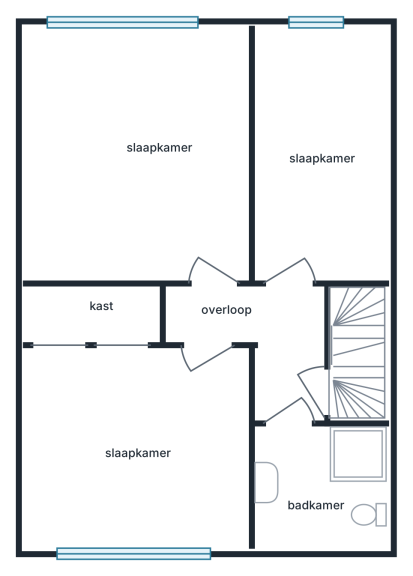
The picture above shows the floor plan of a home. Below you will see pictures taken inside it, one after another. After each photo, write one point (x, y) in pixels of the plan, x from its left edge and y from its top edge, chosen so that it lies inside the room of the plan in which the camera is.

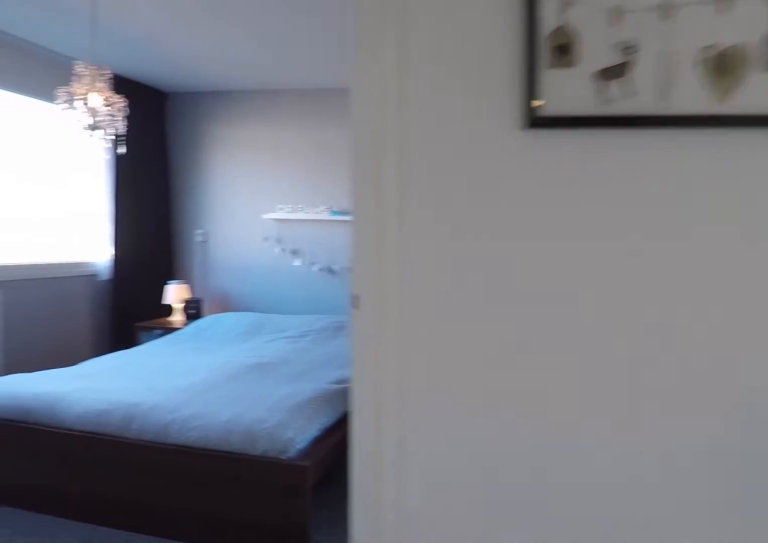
(317, 351)
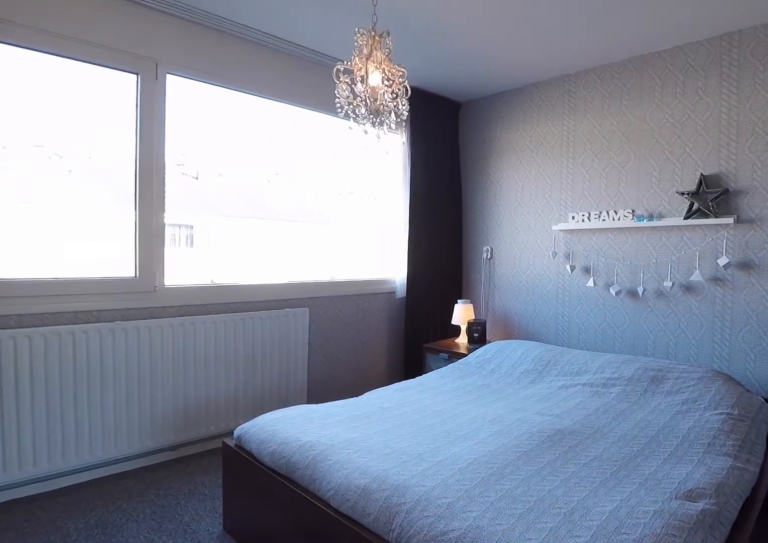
(244, 448)
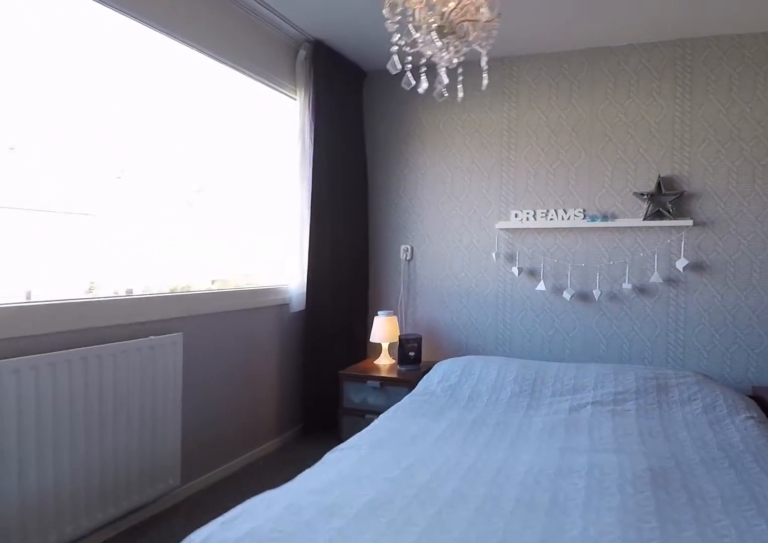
(244, 448)
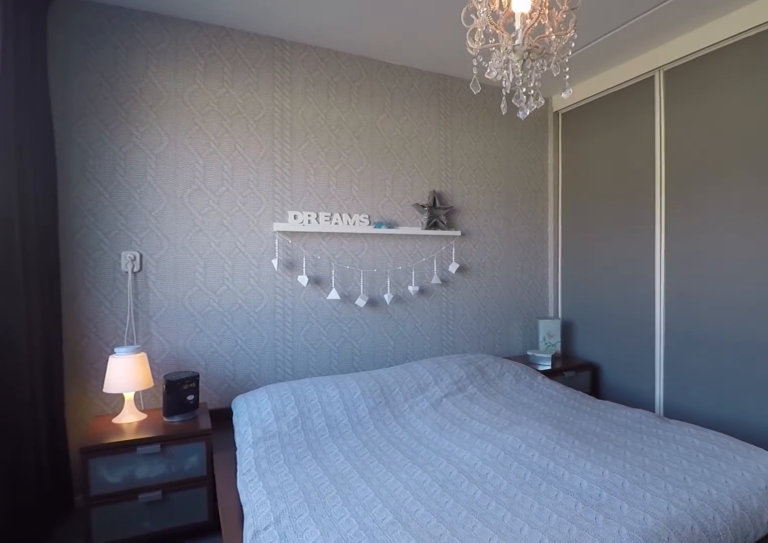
(244, 448)
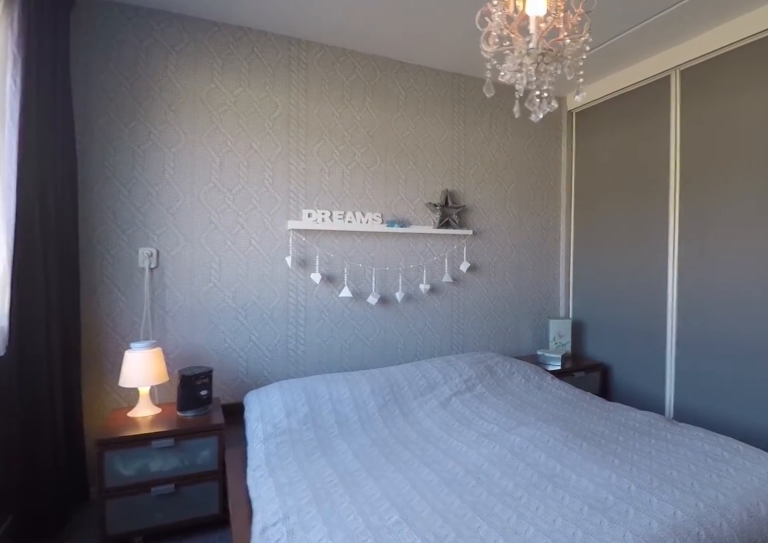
(244, 448)
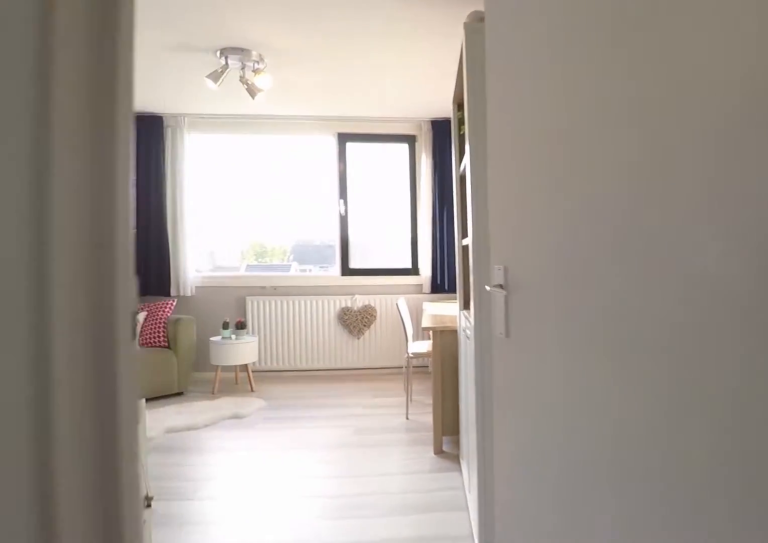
(317, 352)
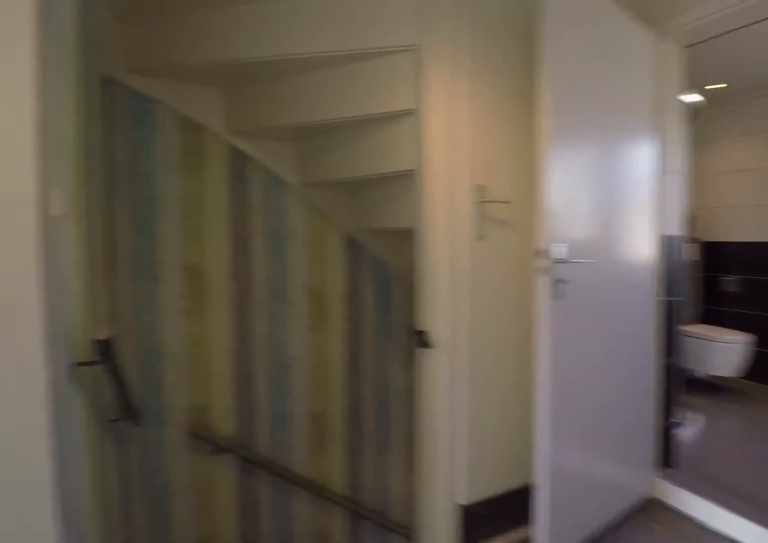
(317, 352)
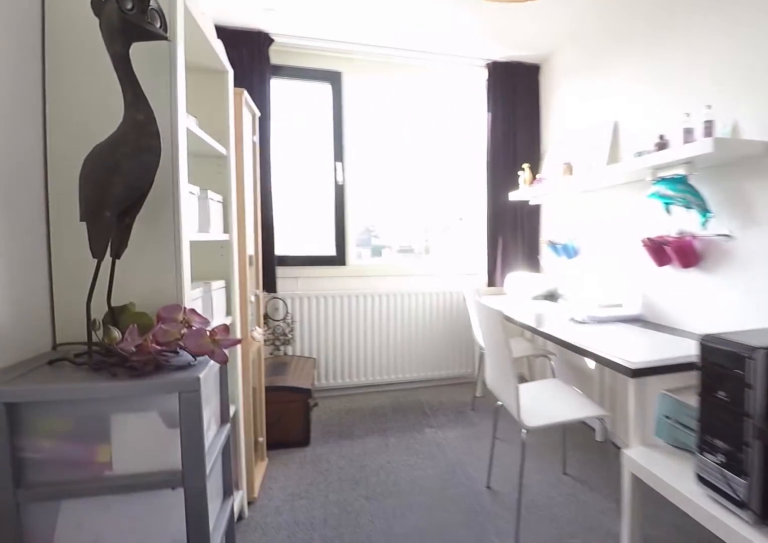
(321, 155)
